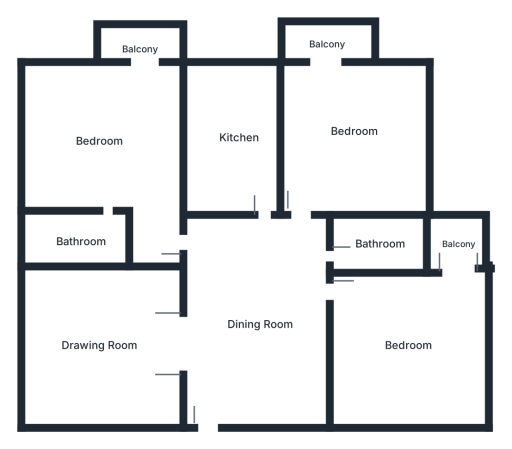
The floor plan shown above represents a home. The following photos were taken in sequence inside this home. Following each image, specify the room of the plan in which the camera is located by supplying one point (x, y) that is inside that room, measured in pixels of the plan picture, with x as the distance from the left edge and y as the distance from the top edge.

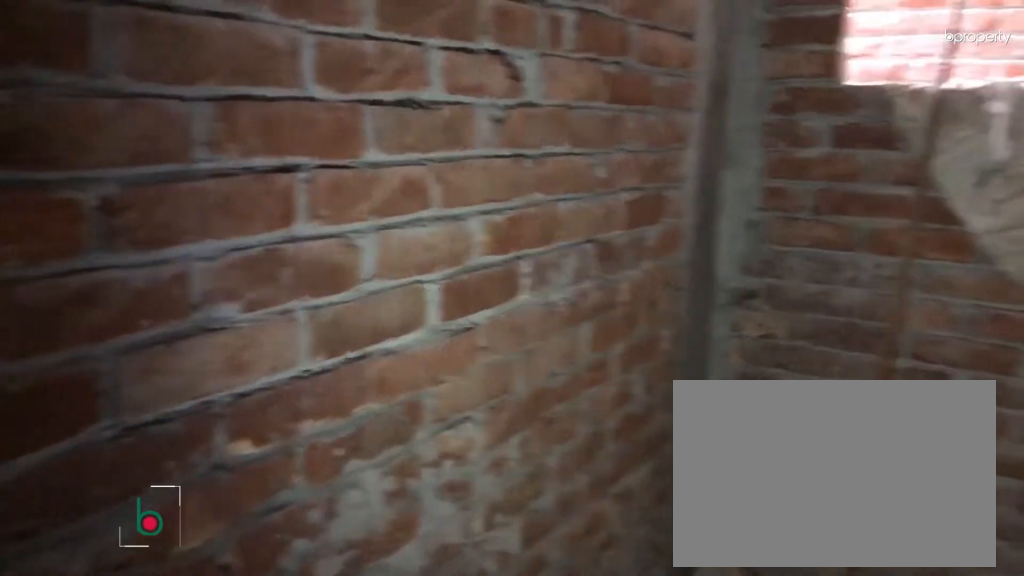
(379, 241)
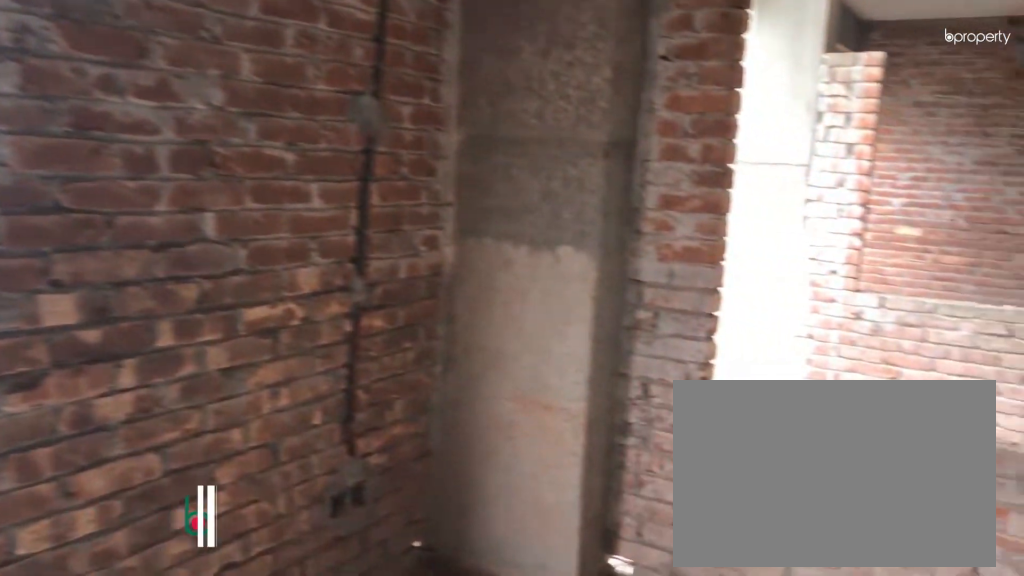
(354, 131)
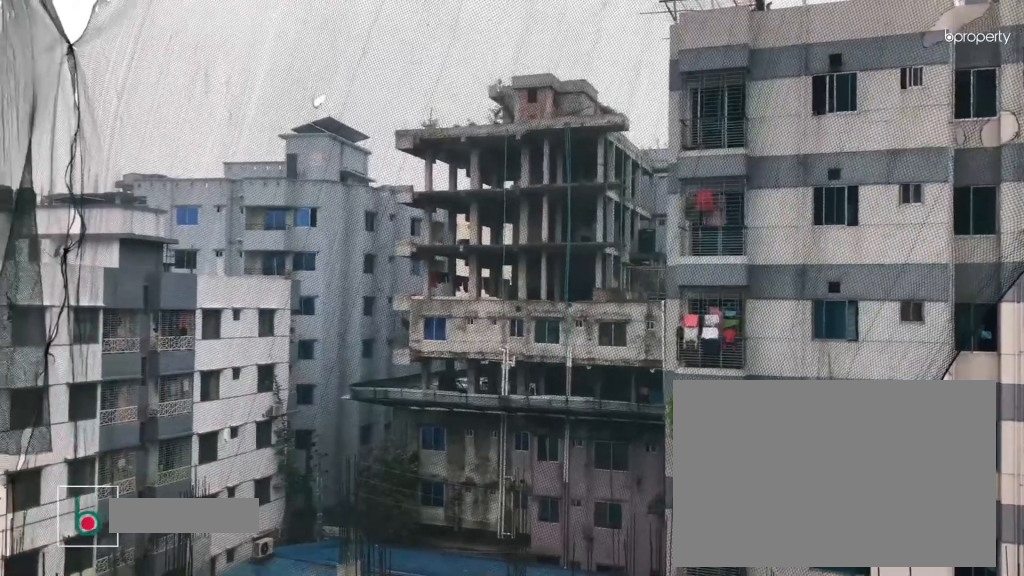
(326, 41)
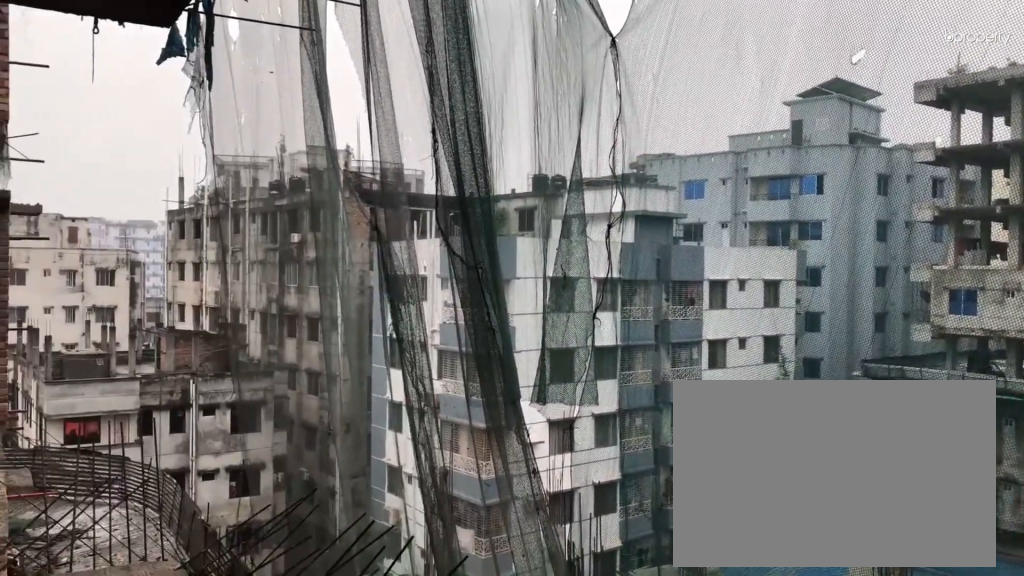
(326, 41)
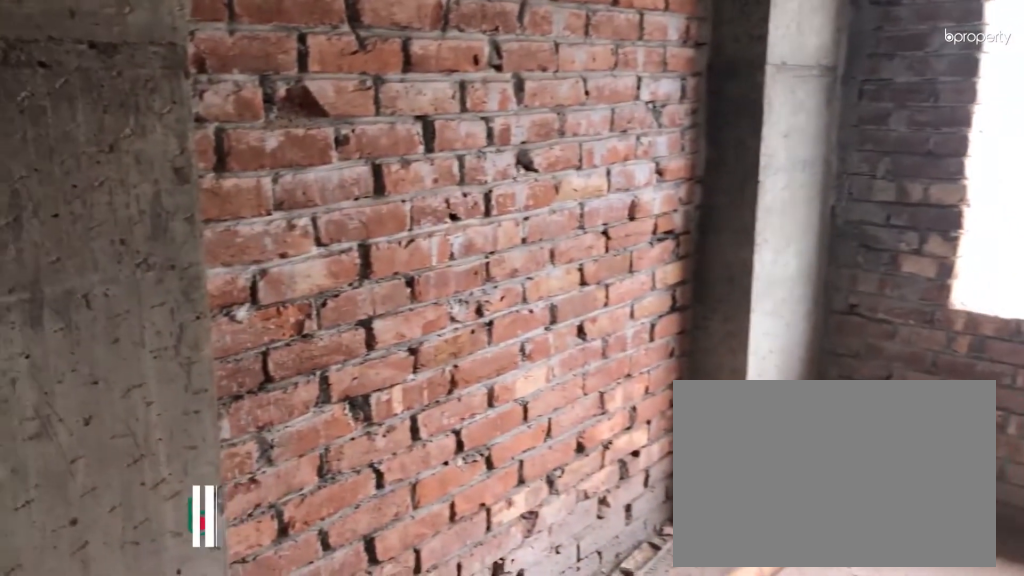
(237, 135)
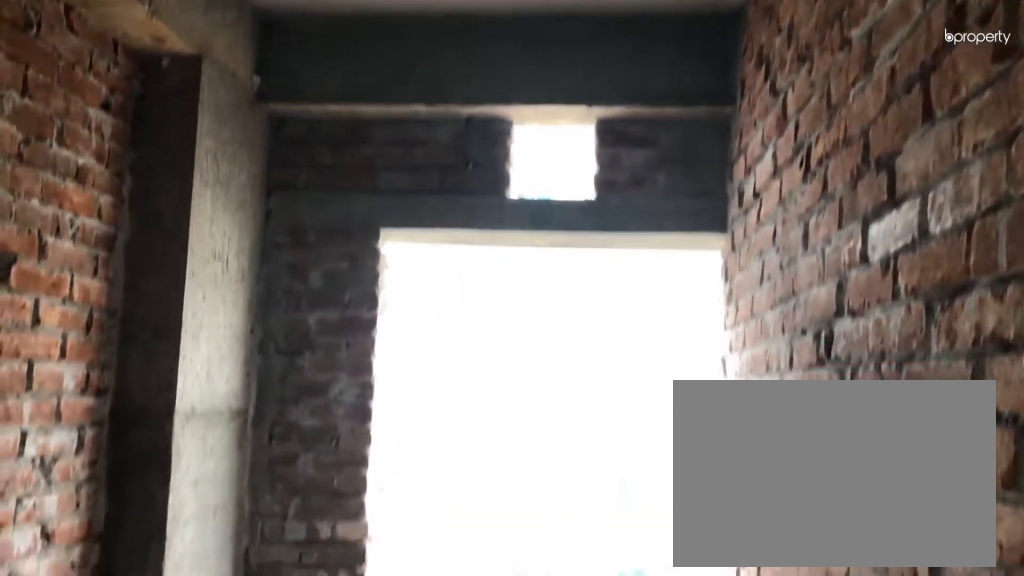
(237, 135)
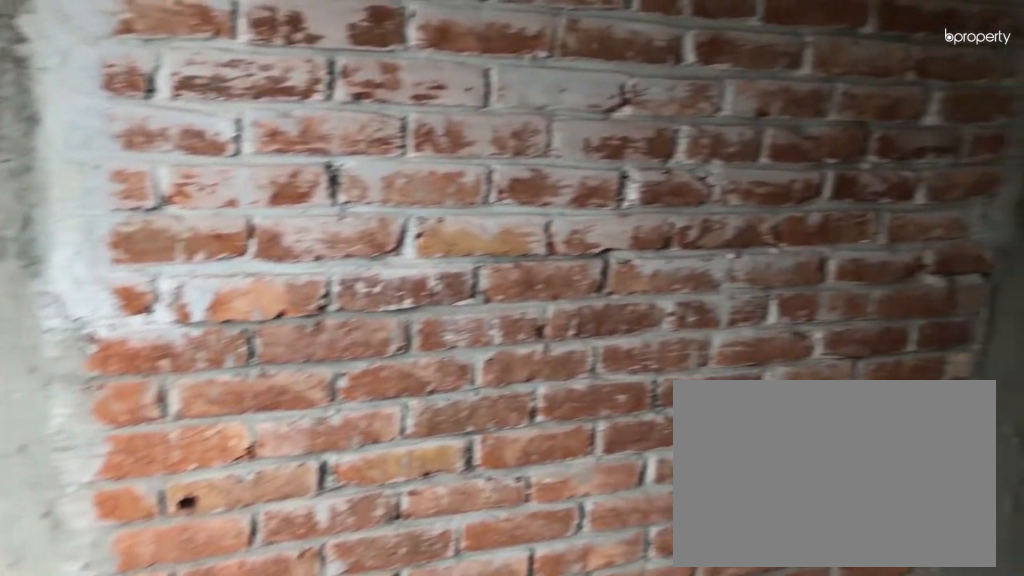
(101, 142)
